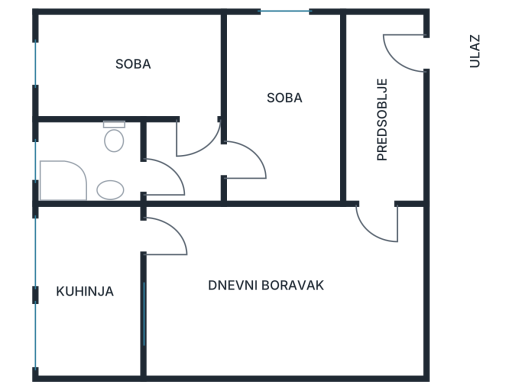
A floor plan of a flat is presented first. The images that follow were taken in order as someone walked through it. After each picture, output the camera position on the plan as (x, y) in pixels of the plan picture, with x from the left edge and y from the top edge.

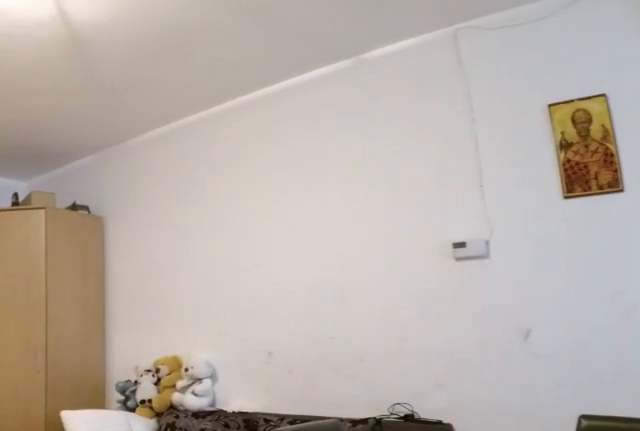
(169, 222)
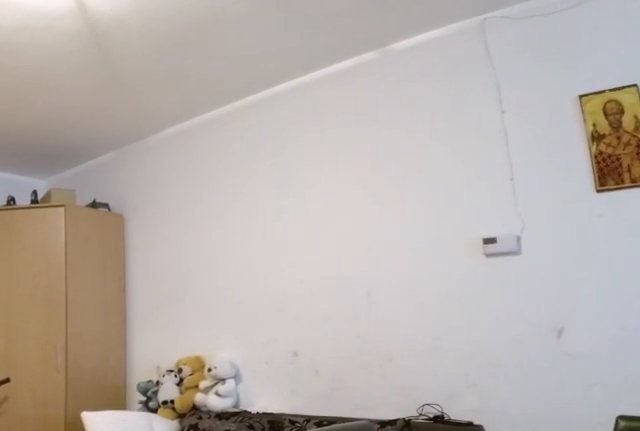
(168, 222)
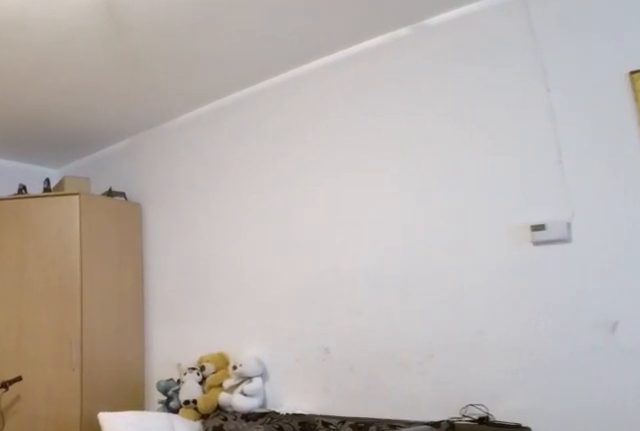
(179, 228)
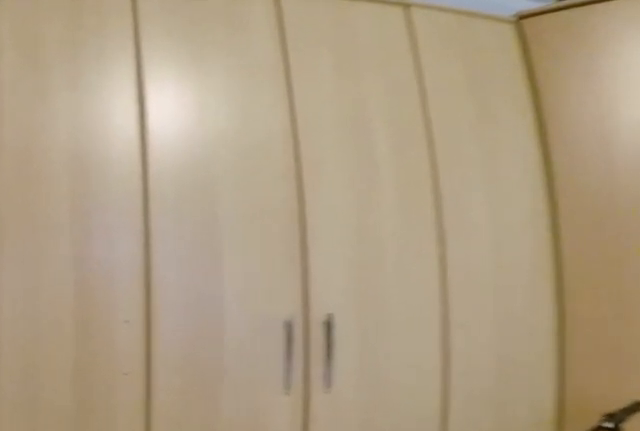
(298, 265)
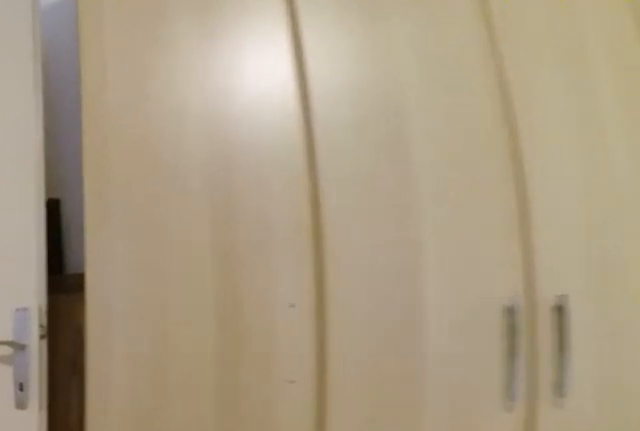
(336, 269)
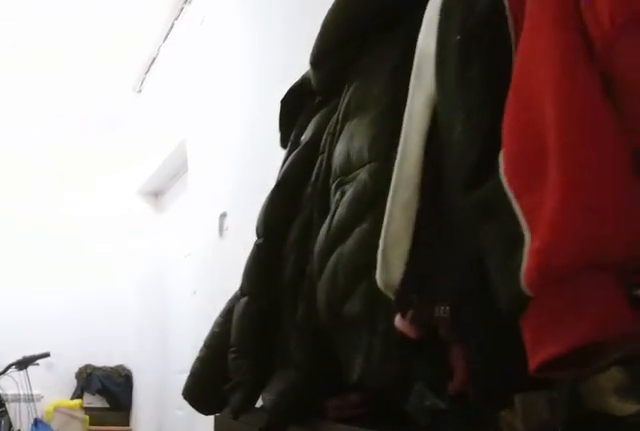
(385, 194)
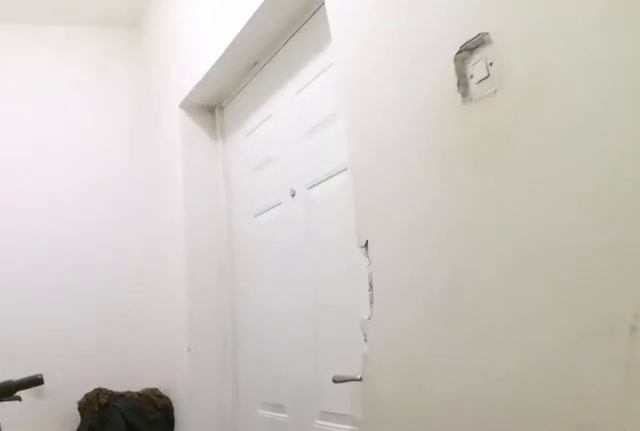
(381, 127)
